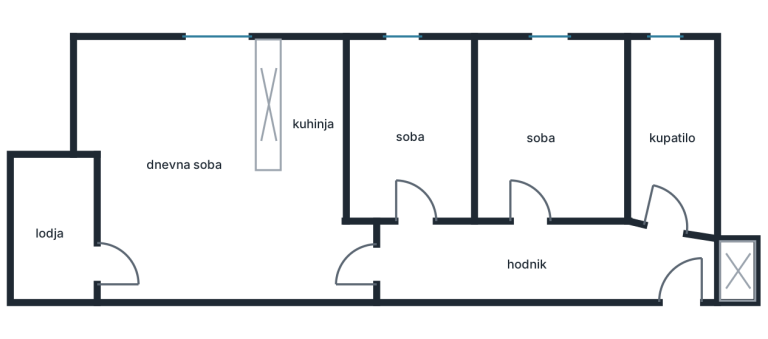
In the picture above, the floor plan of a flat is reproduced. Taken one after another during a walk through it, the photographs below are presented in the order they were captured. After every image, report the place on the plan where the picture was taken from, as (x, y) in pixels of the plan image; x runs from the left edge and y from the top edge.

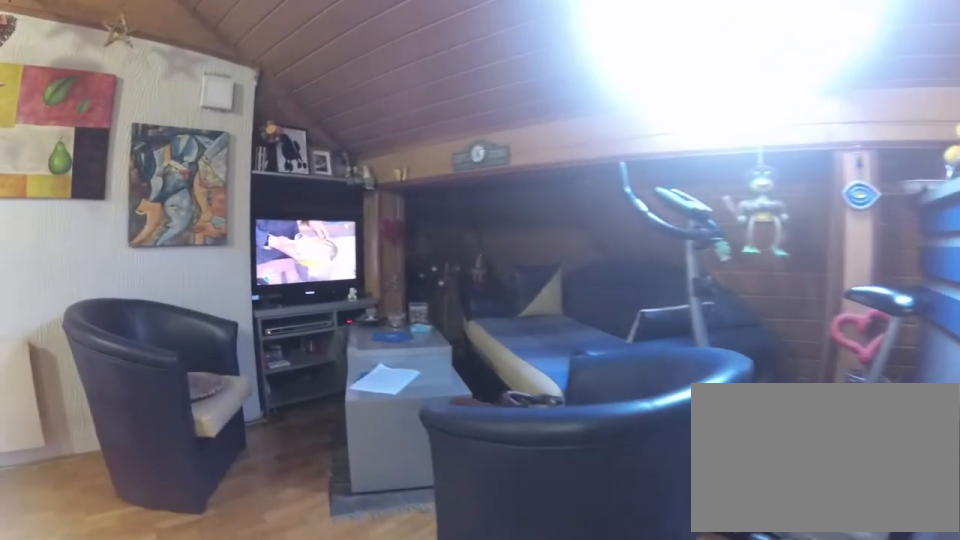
(291, 227)
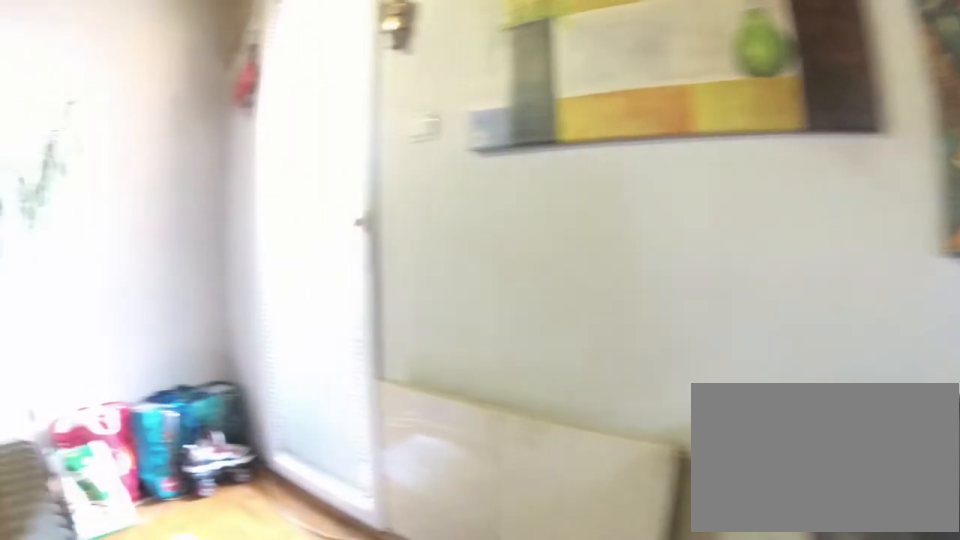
(150, 125)
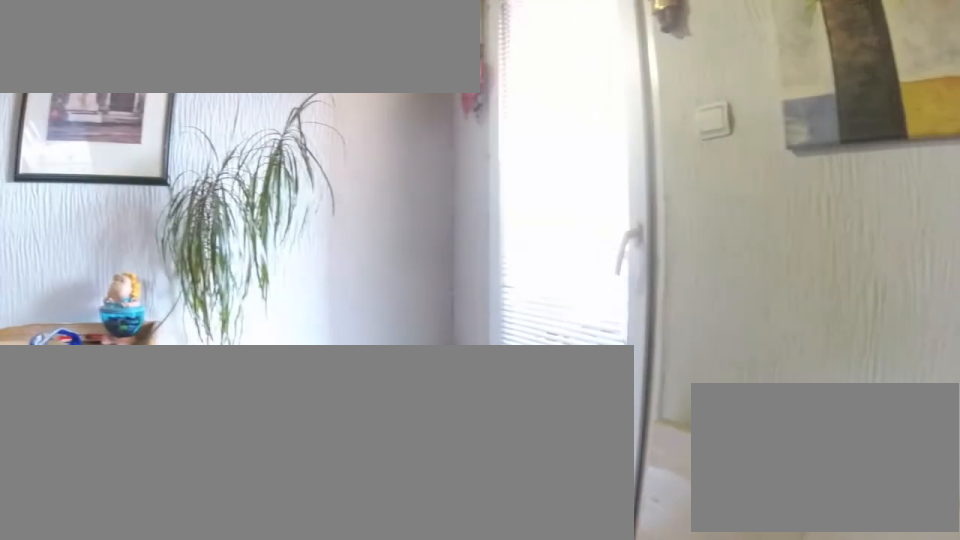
(134, 127)
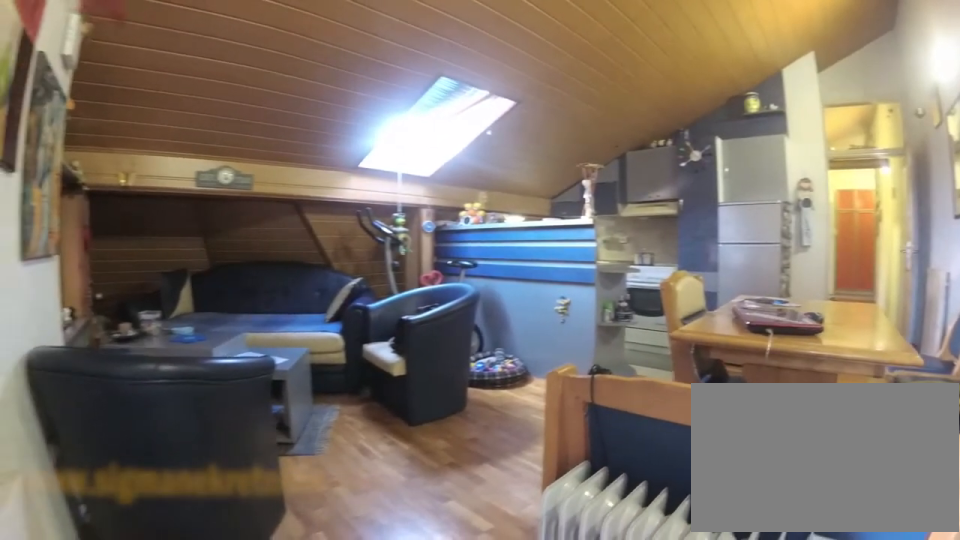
(117, 250)
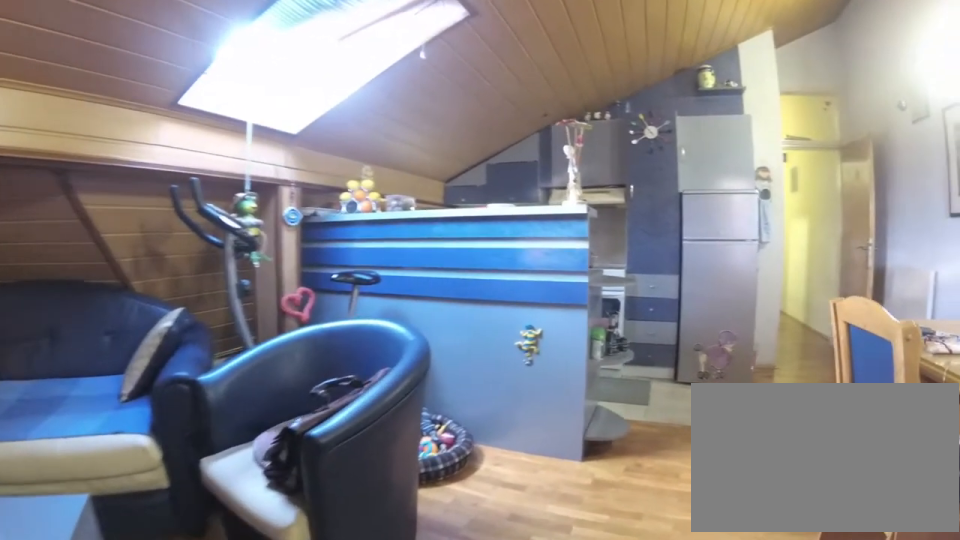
(146, 236)
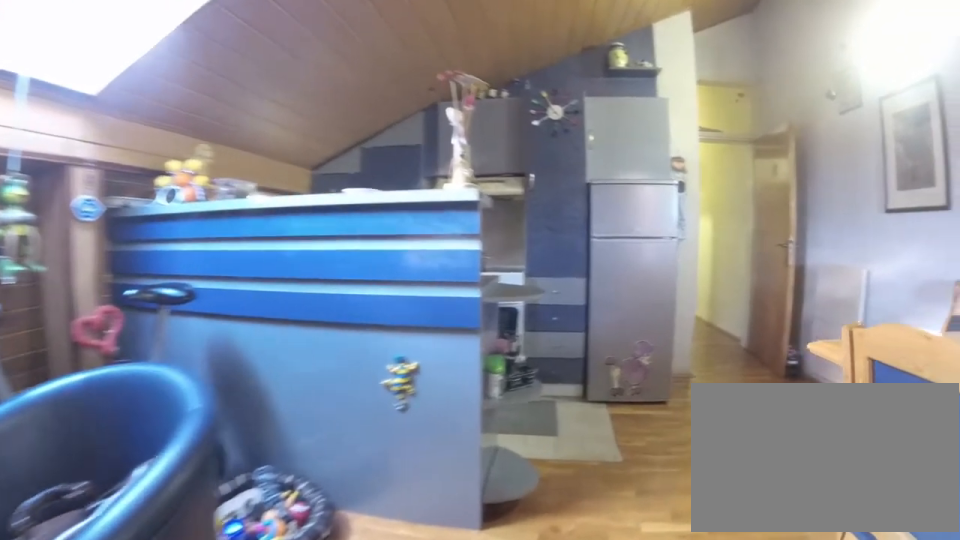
(164, 223)
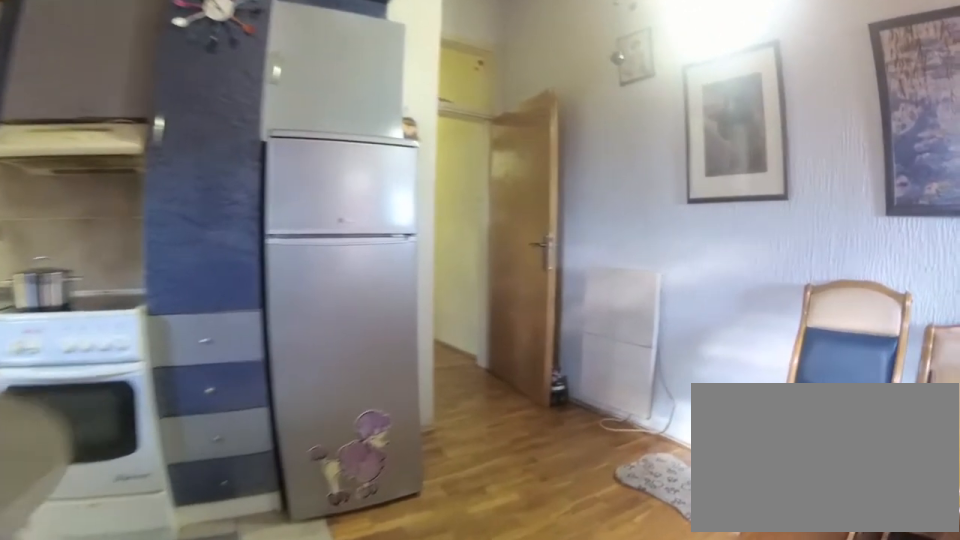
(210, 224)
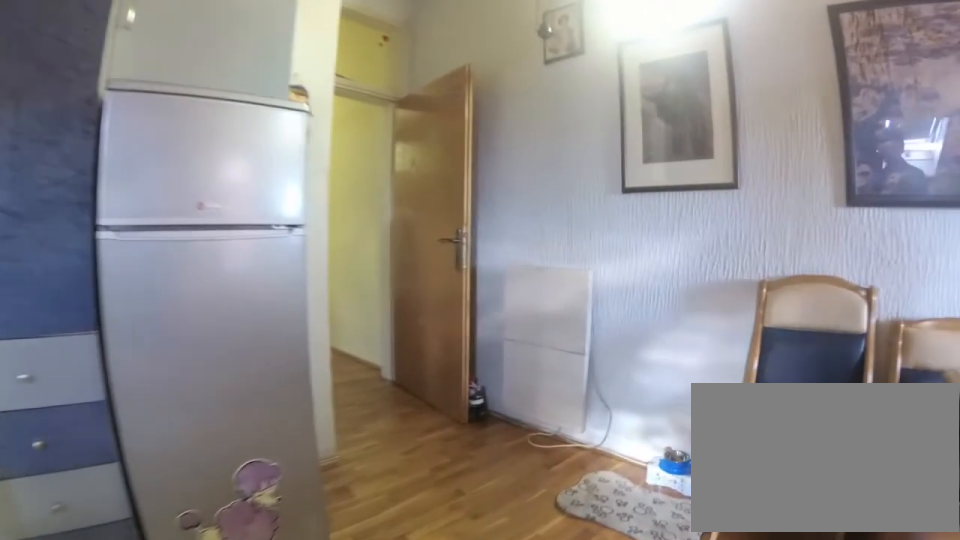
(227, 232)
